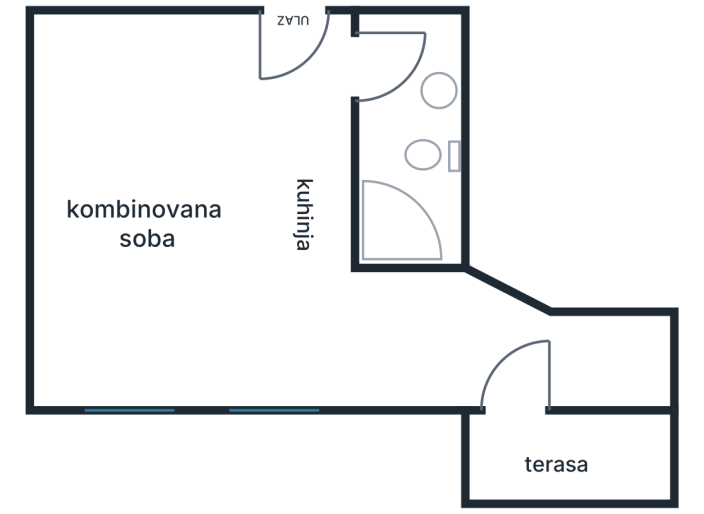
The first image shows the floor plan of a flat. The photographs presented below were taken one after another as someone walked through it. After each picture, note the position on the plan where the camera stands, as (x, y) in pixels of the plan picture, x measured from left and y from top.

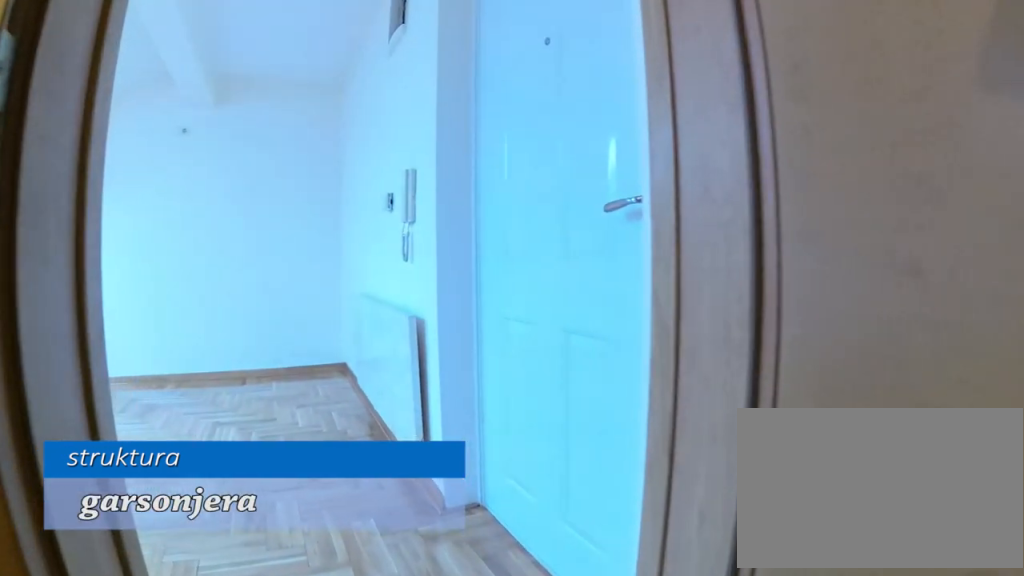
(415, 81)
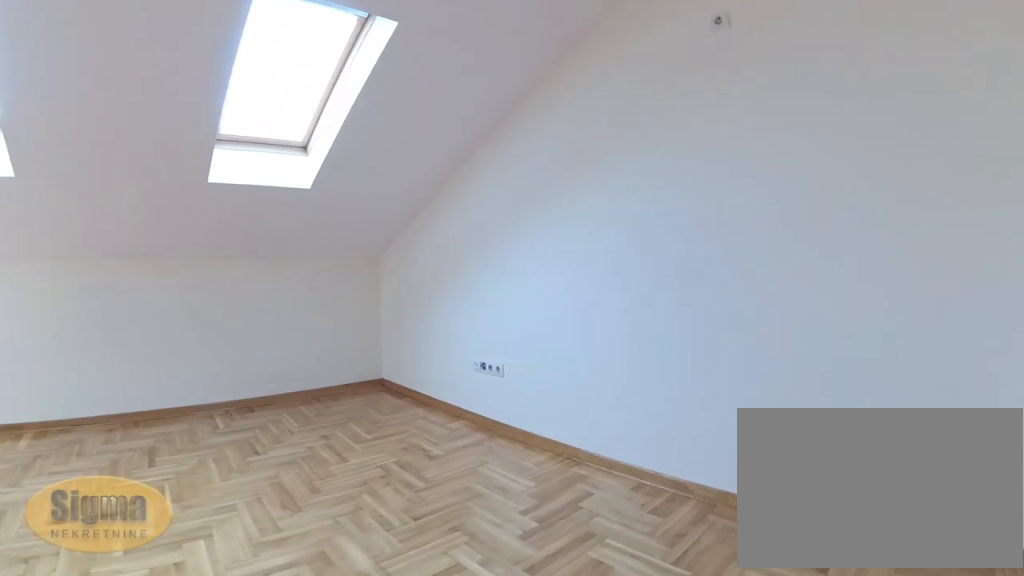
(203, 80)
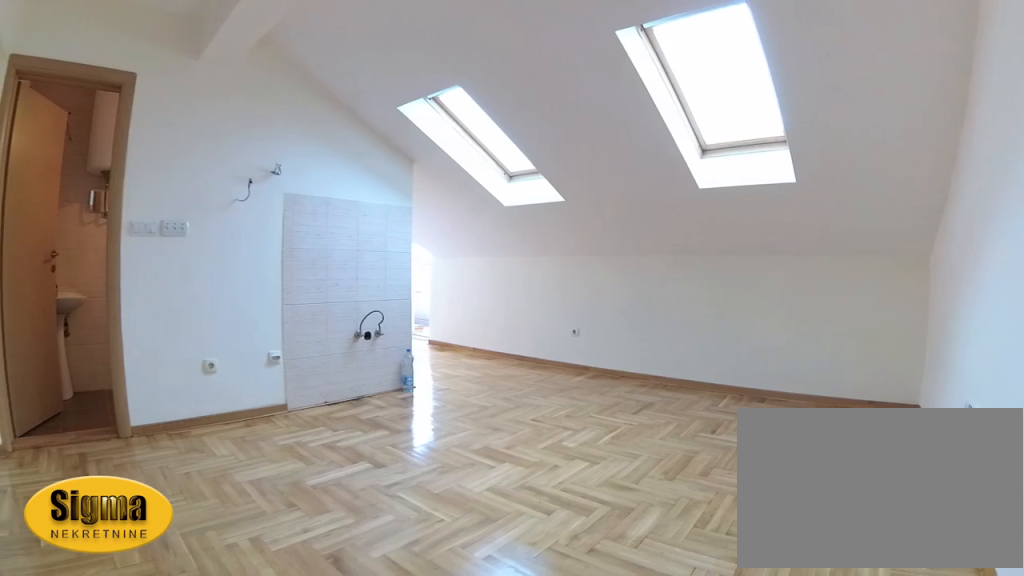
(107, 68)
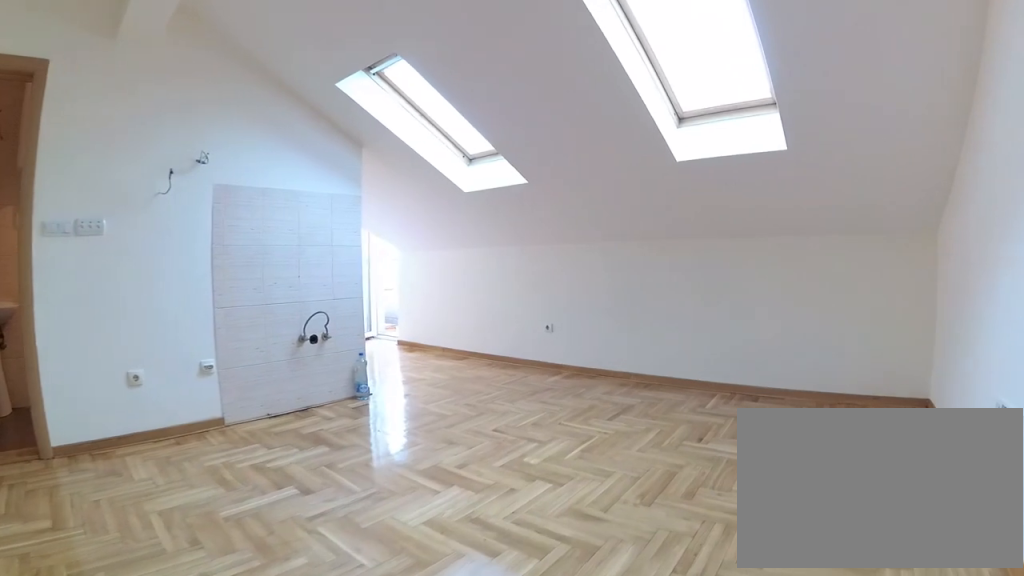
(95, 85)
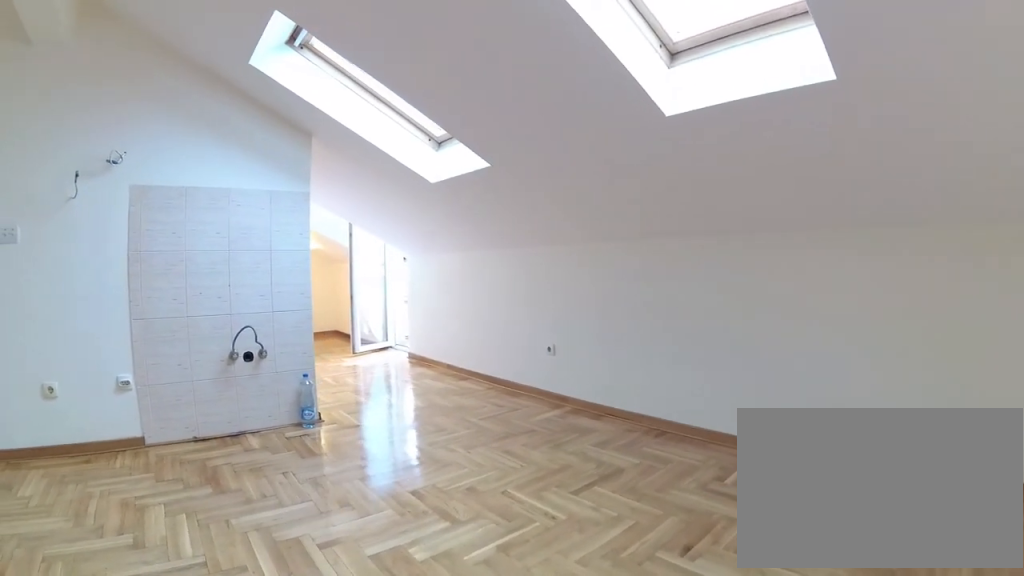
(87, 147)
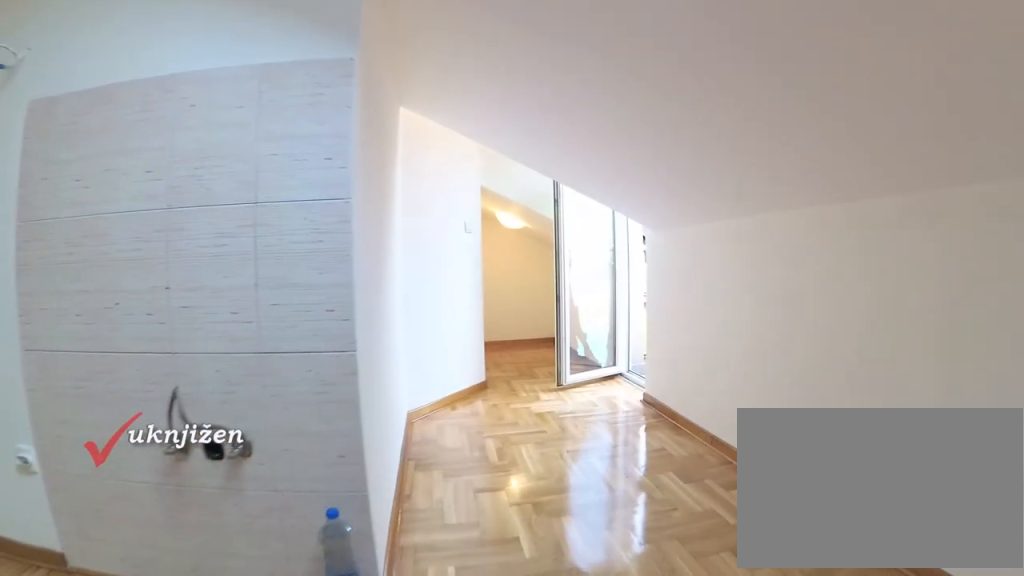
(204, 328)
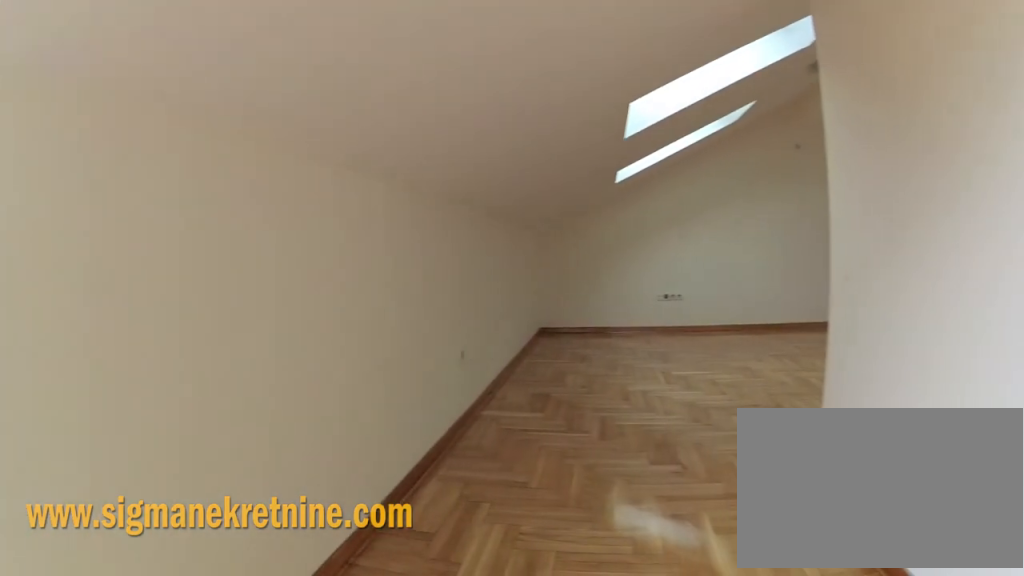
(540, 351)
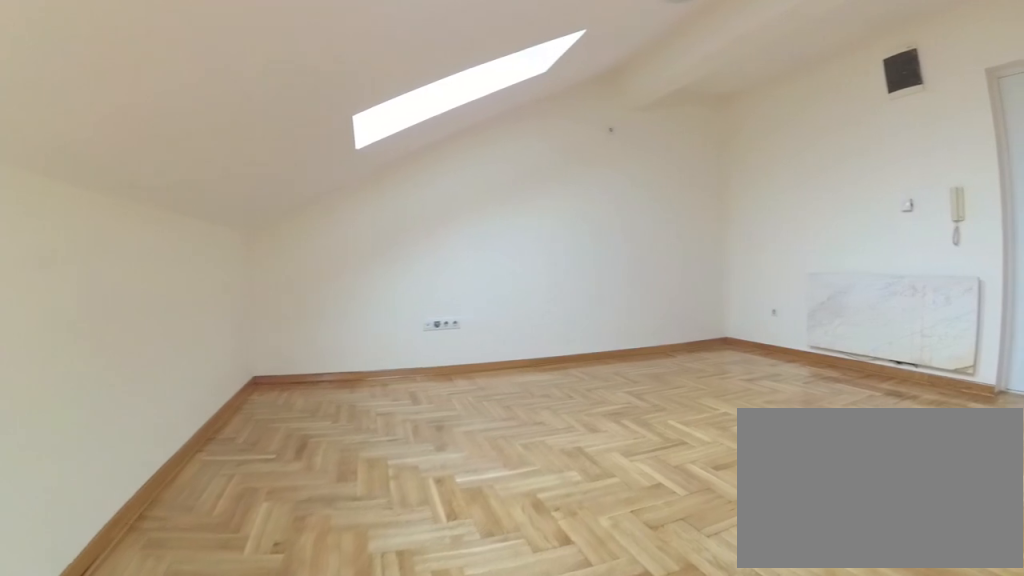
(367, 332)
